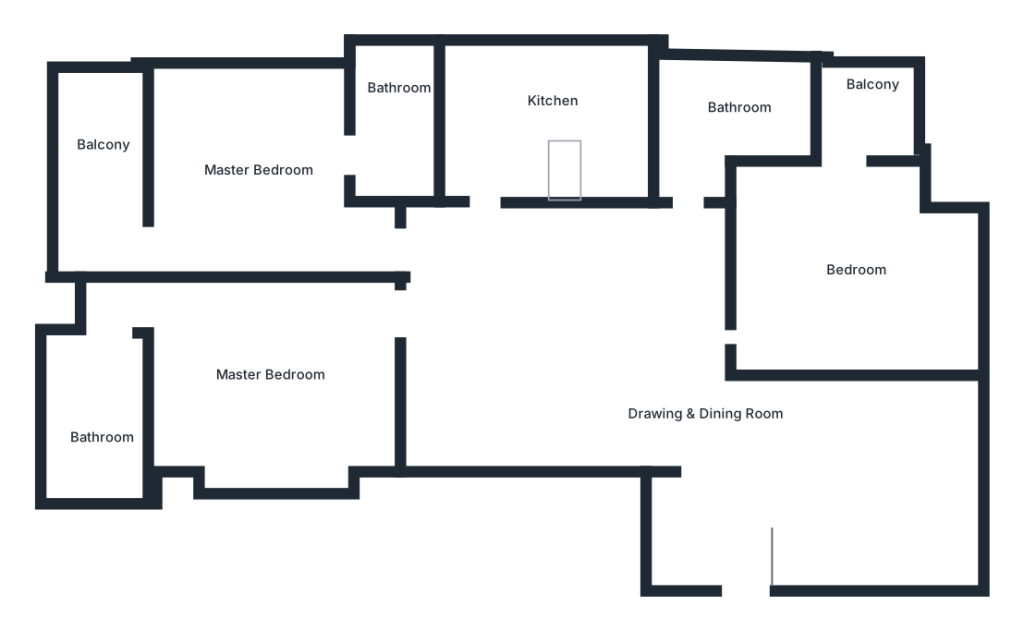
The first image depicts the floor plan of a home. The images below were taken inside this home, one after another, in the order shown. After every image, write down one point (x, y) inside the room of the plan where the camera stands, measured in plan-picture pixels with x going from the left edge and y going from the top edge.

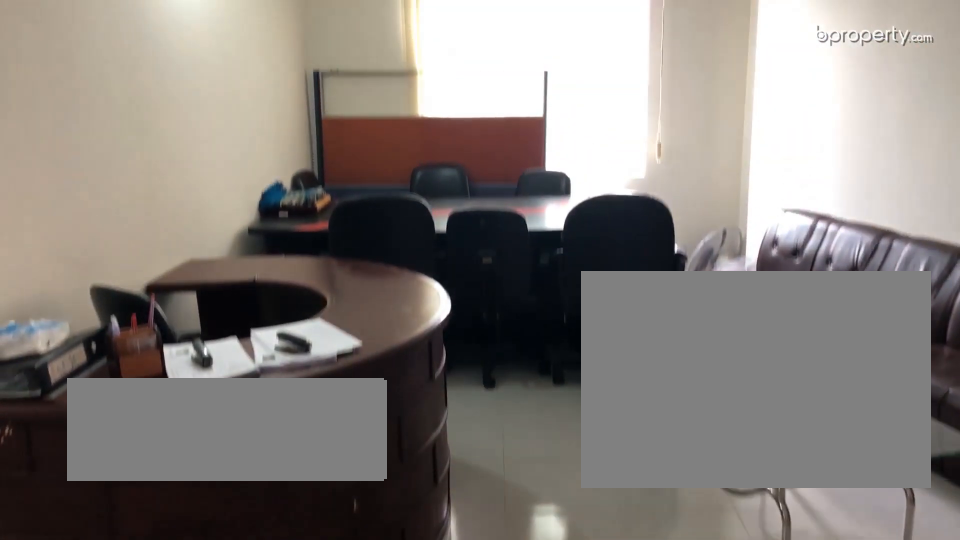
(609, 345)
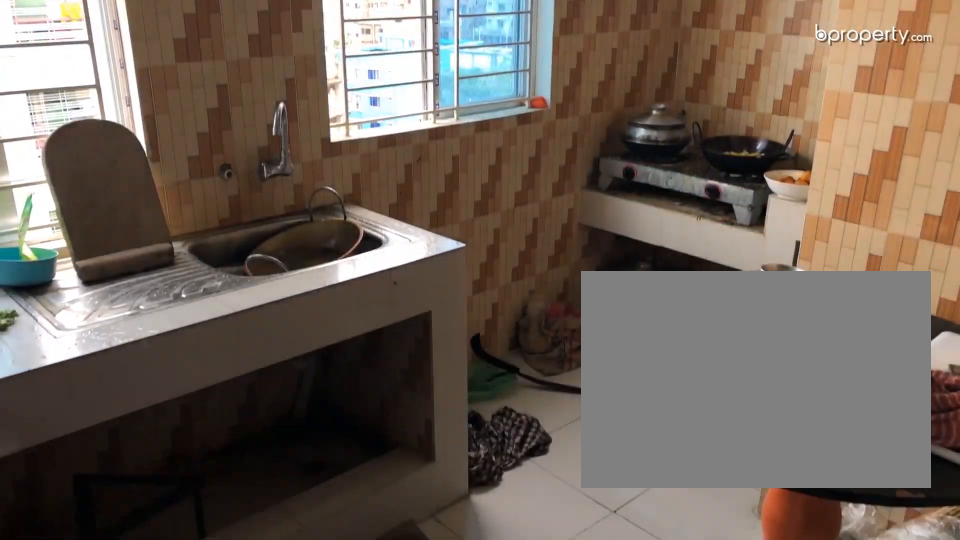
(516, 108)
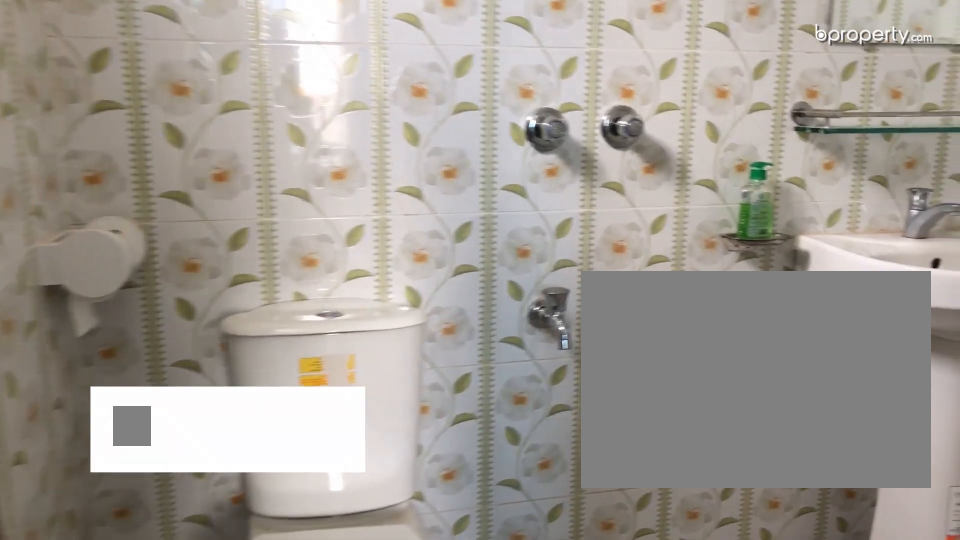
(385, 141)
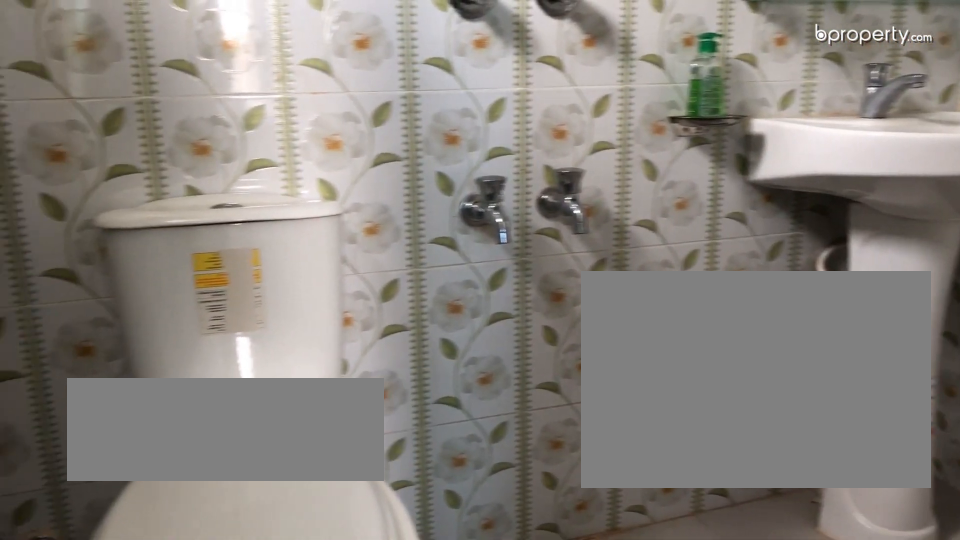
(385, 141)
